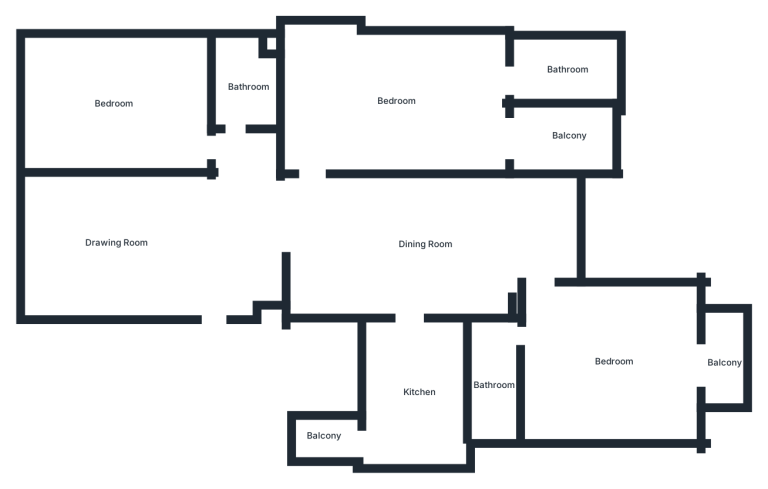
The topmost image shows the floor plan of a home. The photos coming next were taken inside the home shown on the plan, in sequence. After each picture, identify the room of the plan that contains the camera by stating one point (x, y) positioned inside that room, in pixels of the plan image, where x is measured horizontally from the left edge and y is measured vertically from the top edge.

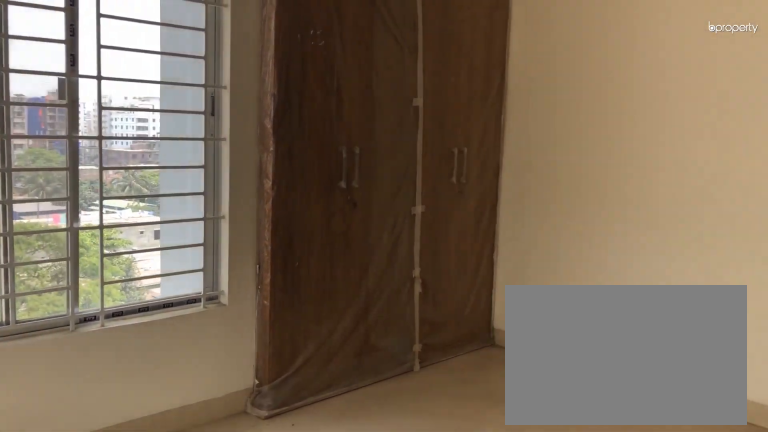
(112, 103)
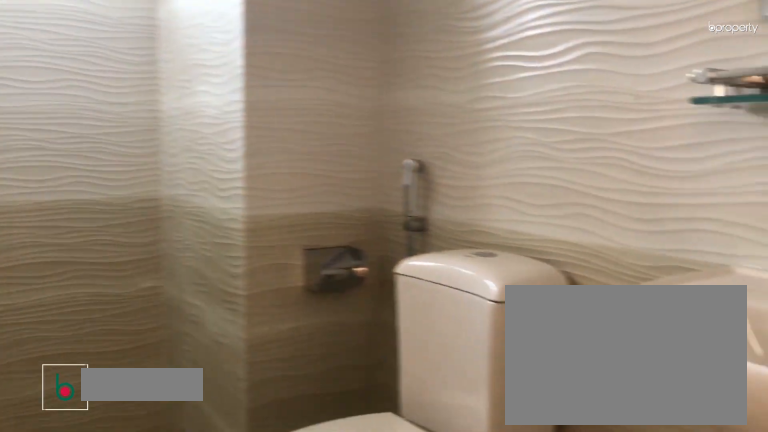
(248, 86)
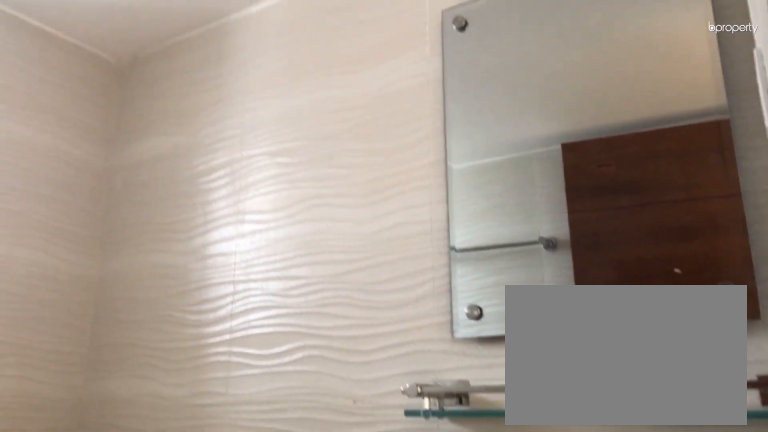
(248, 86)
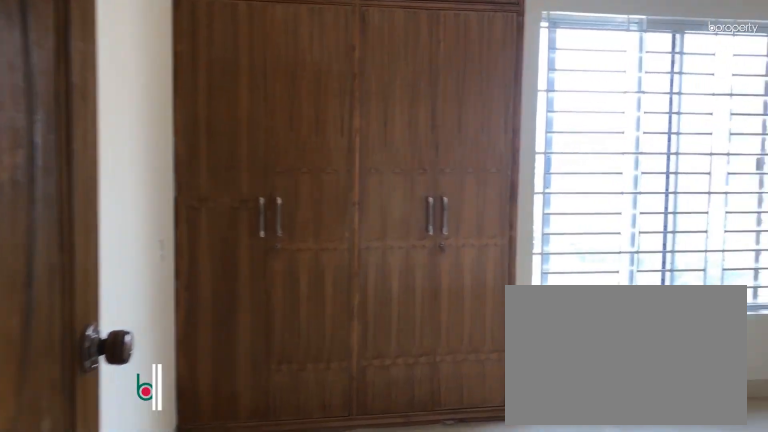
(333, 152)
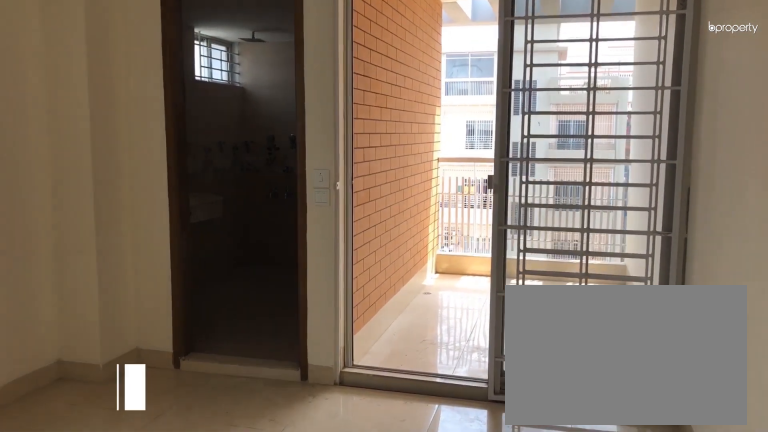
(396, 101)
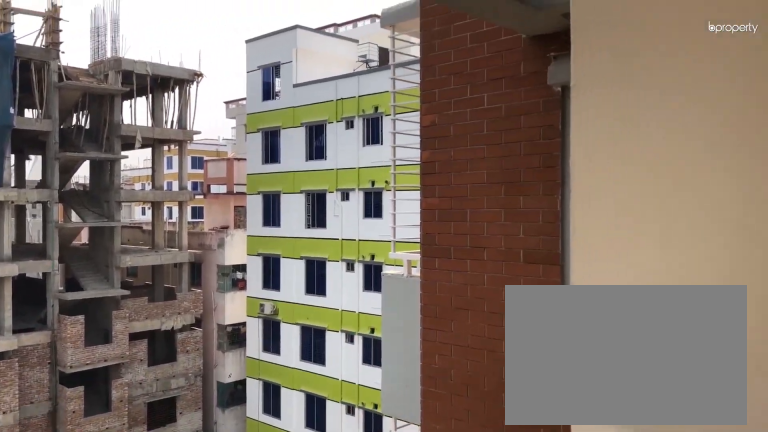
(570, 135)
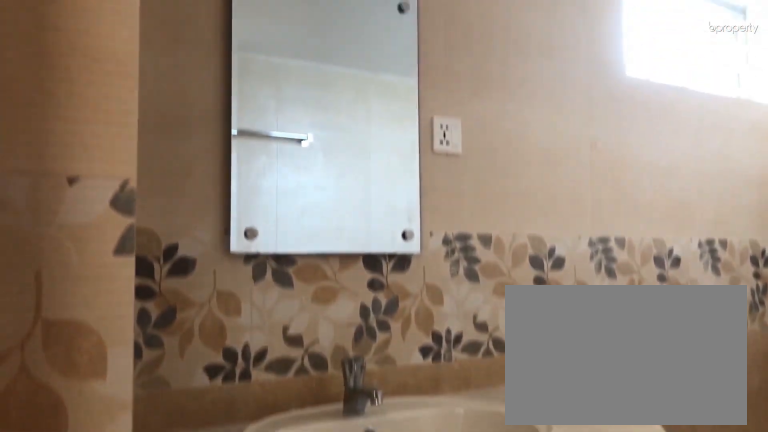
(566, 72)
